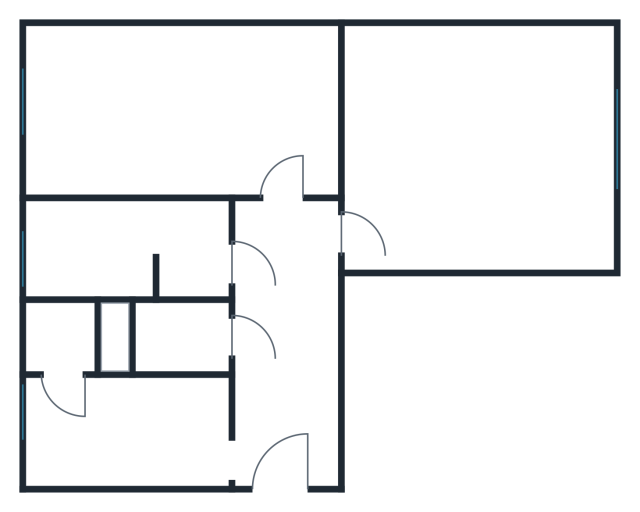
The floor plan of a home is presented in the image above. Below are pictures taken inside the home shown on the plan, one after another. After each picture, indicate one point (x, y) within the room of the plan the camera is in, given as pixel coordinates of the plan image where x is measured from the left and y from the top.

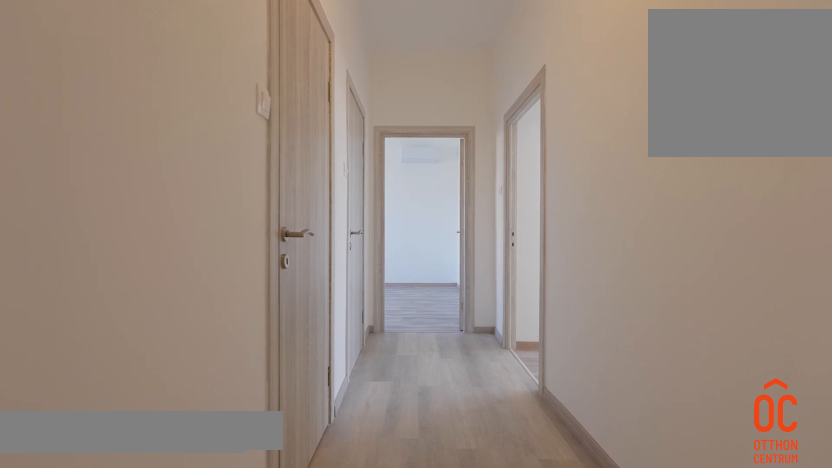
(290, 376)
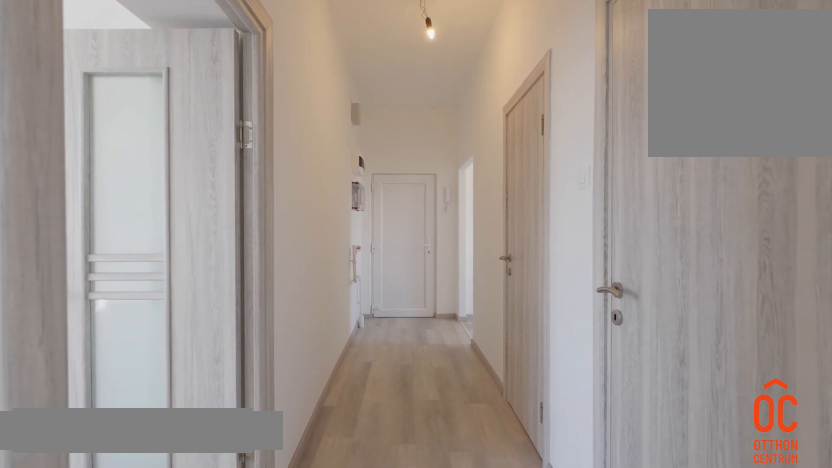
(290, 376)
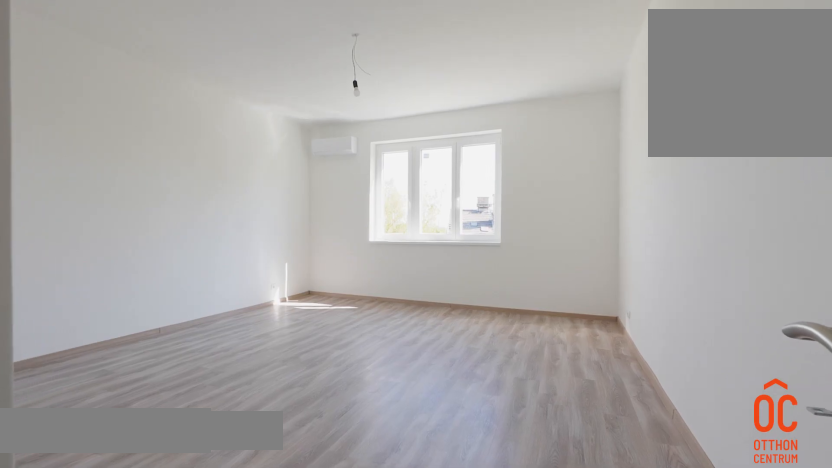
(483, 155)
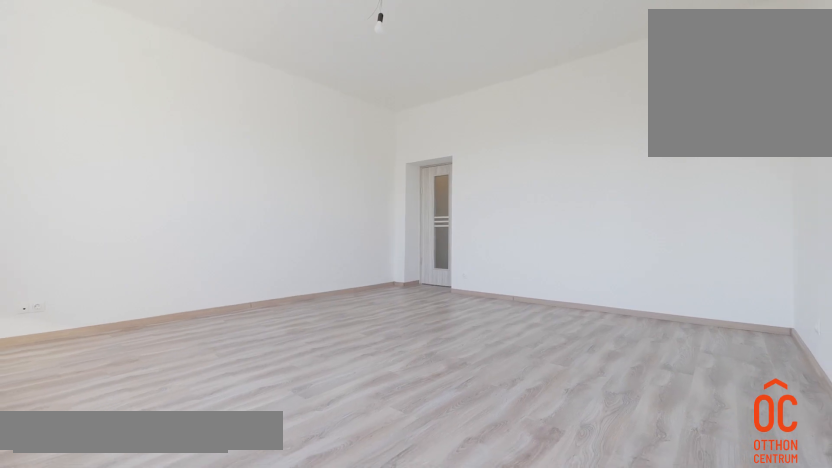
(483, 155)
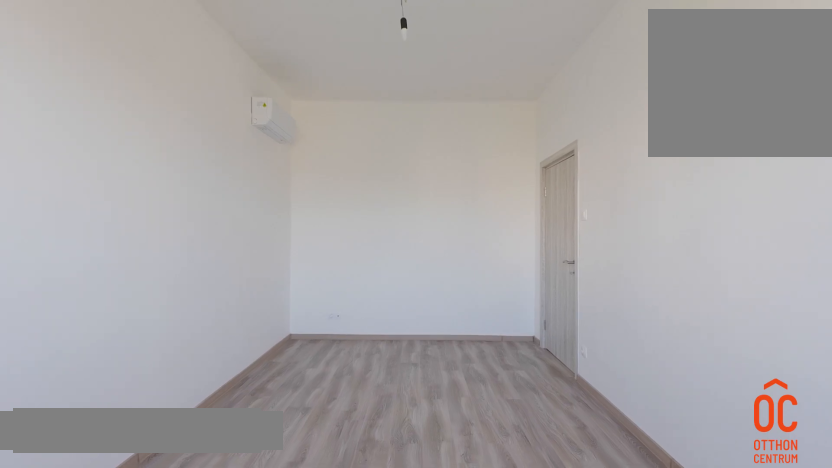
(130, 127)
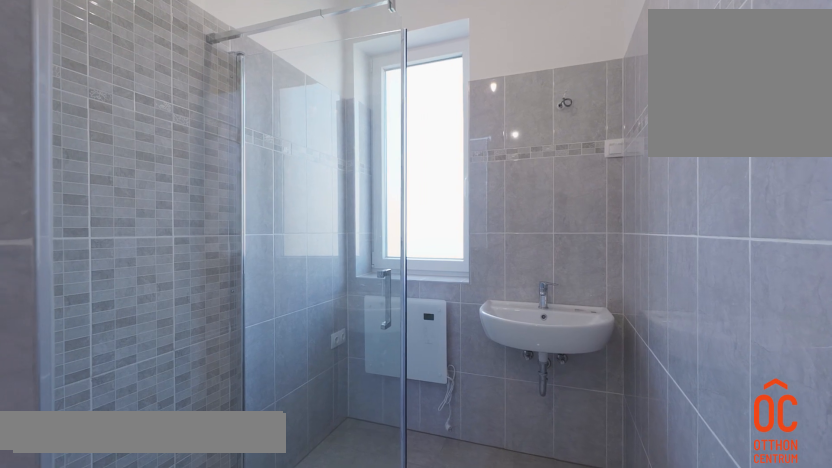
(130, 254)
